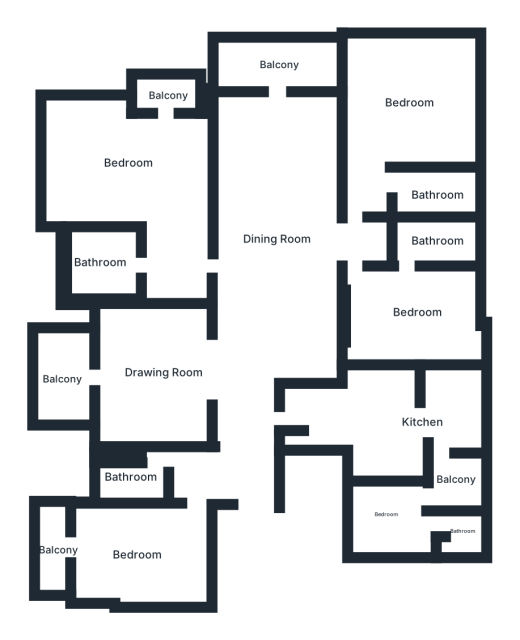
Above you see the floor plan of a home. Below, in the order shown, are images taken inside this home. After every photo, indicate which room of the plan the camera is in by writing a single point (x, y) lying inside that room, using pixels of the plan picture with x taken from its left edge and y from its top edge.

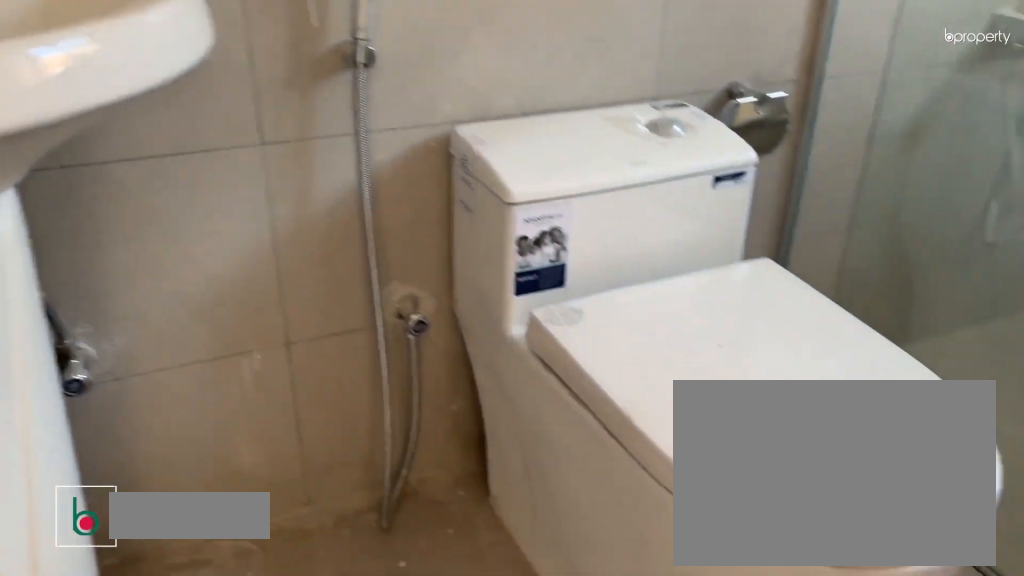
(435, 242)
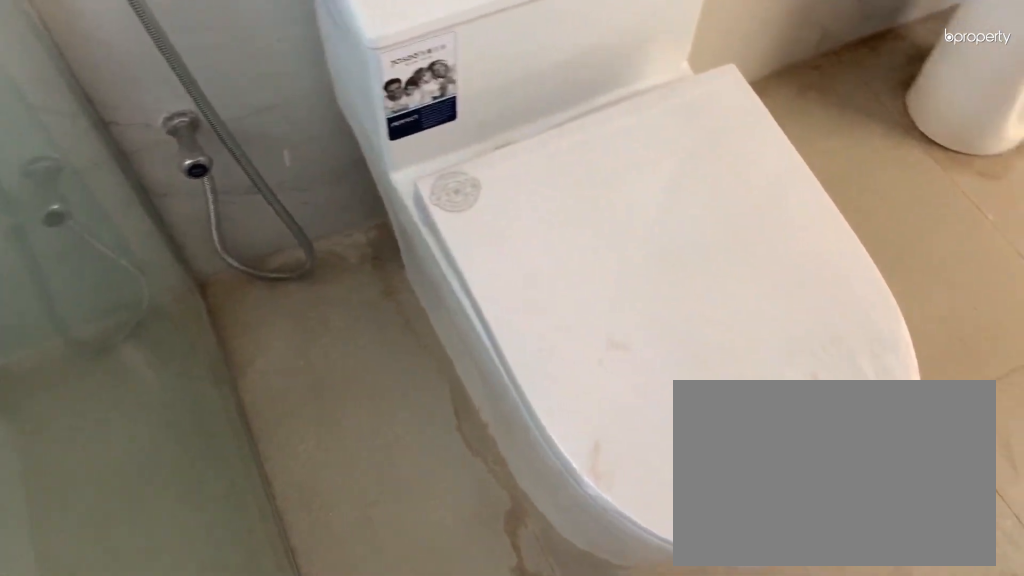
(435, 197)
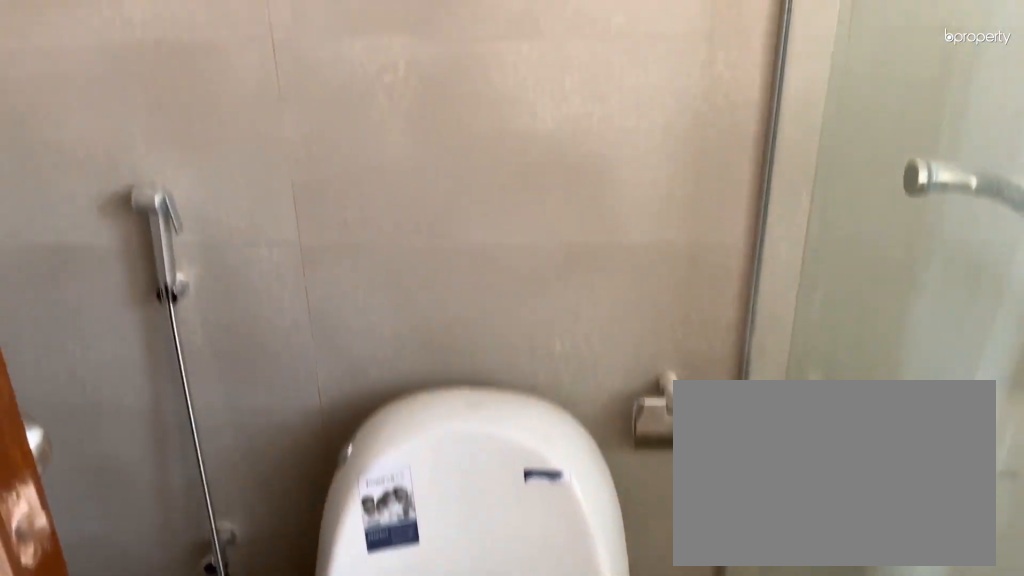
(99, 268)
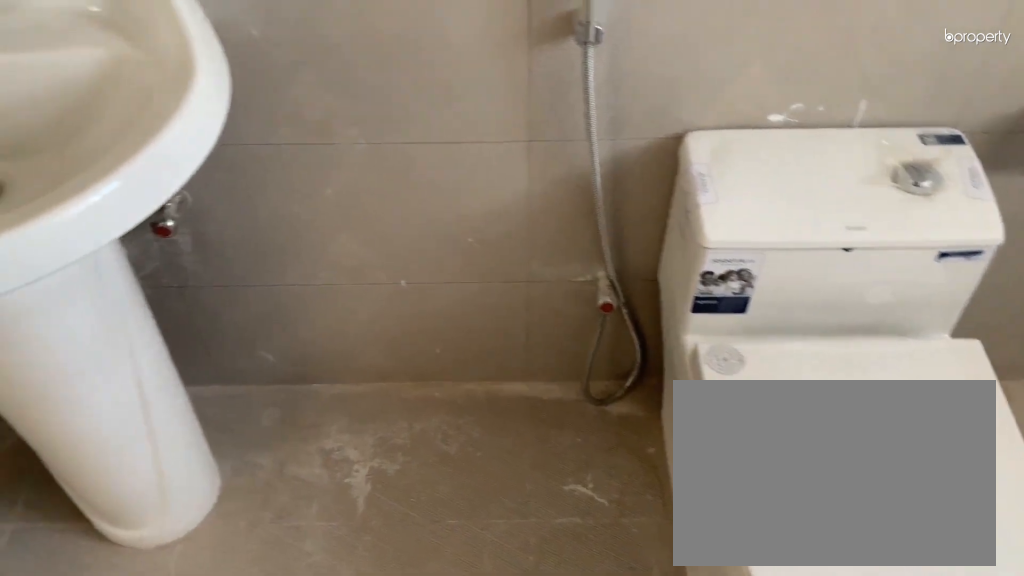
(122, 471)
